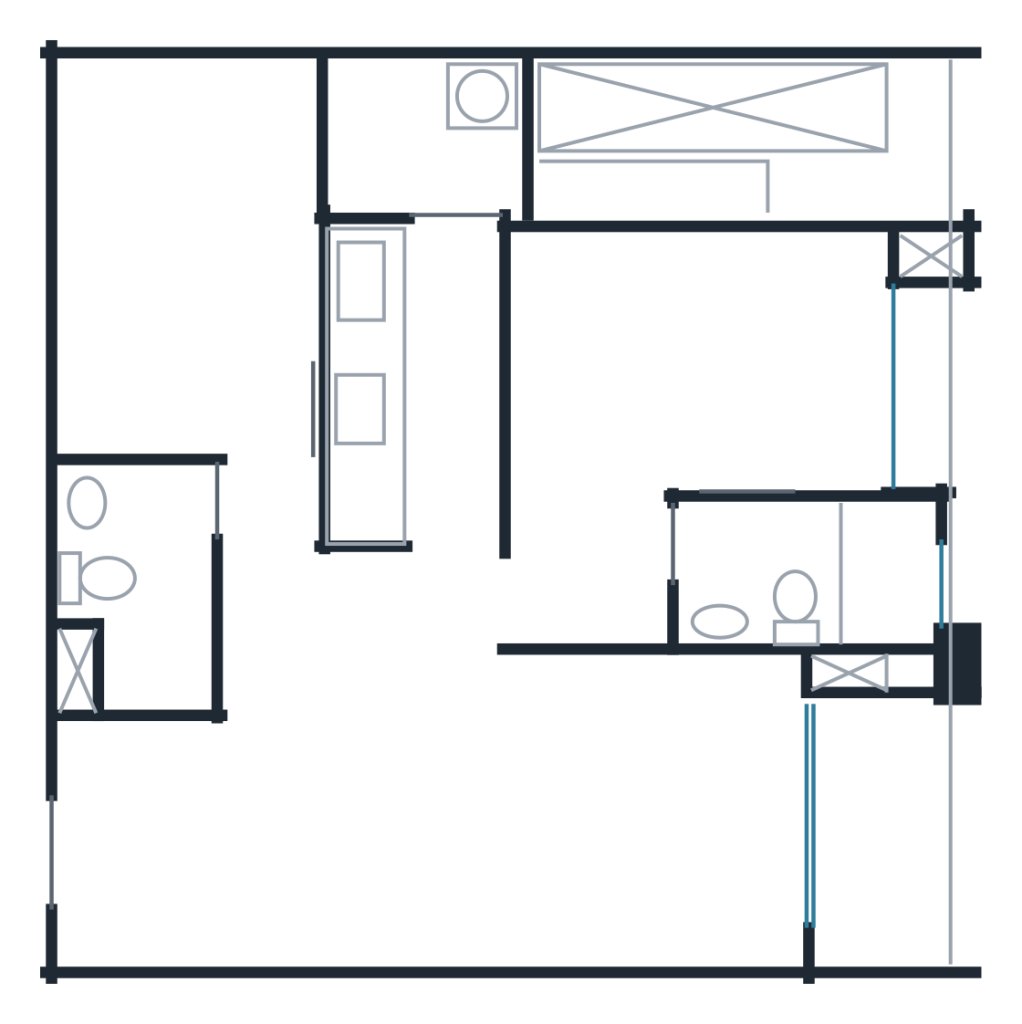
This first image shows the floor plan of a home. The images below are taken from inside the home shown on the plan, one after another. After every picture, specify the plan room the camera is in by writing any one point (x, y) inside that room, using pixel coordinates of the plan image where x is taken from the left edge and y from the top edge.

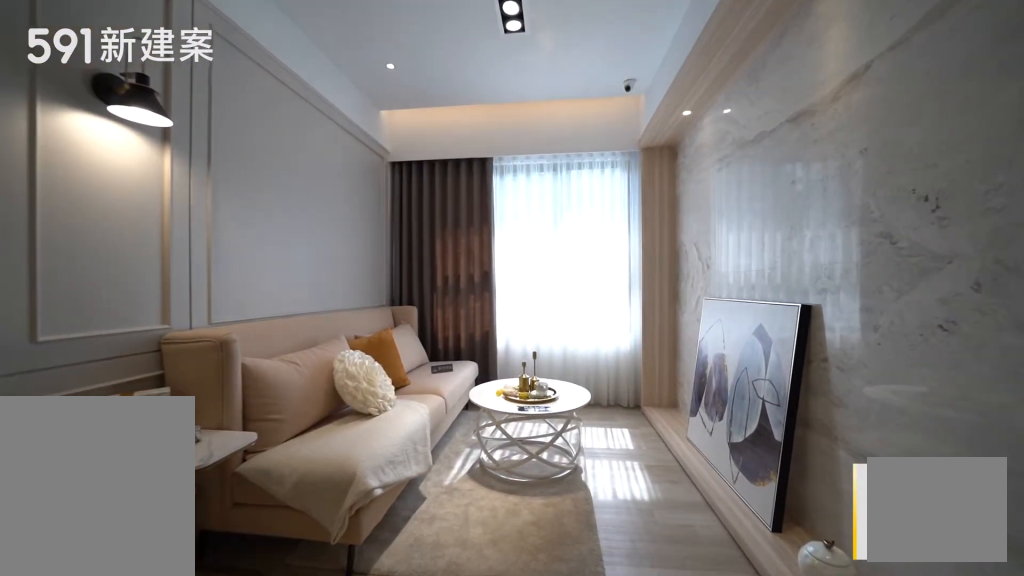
(658, 808)
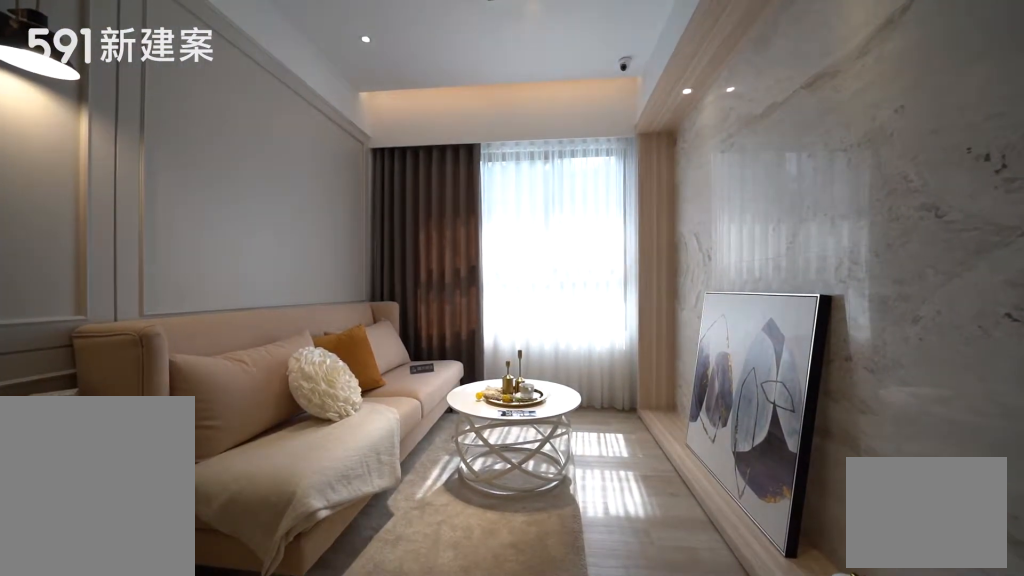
(658, 808)
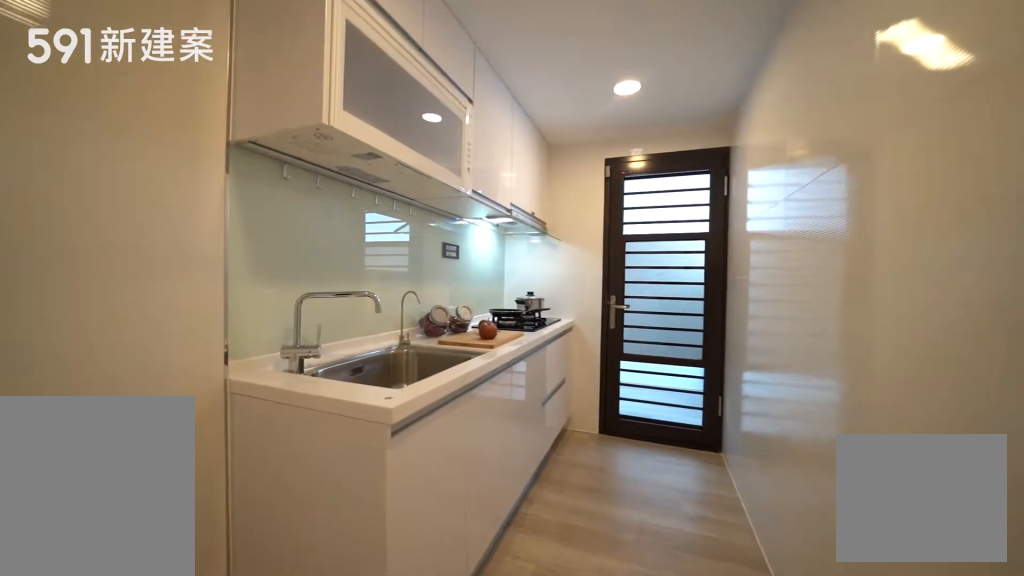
(412, 385)
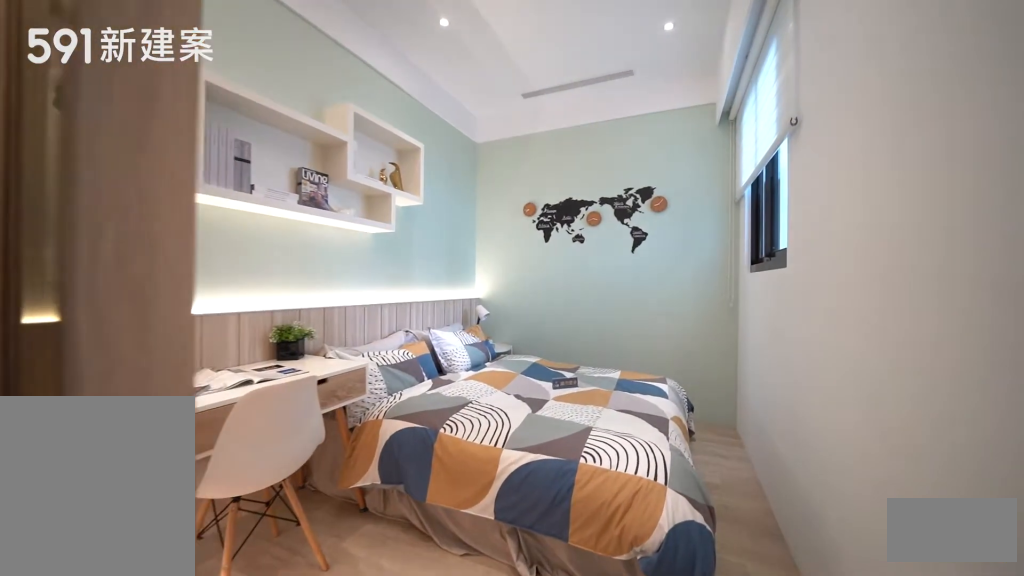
(186, 255)
